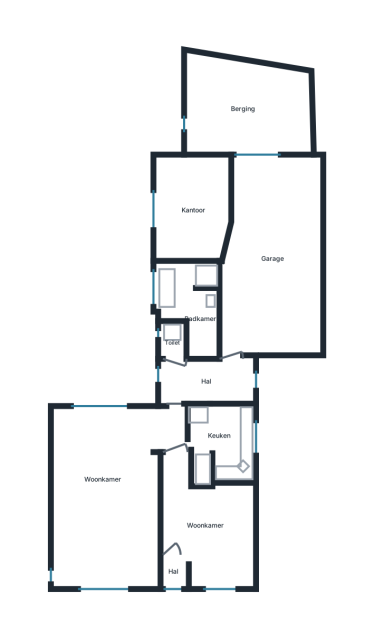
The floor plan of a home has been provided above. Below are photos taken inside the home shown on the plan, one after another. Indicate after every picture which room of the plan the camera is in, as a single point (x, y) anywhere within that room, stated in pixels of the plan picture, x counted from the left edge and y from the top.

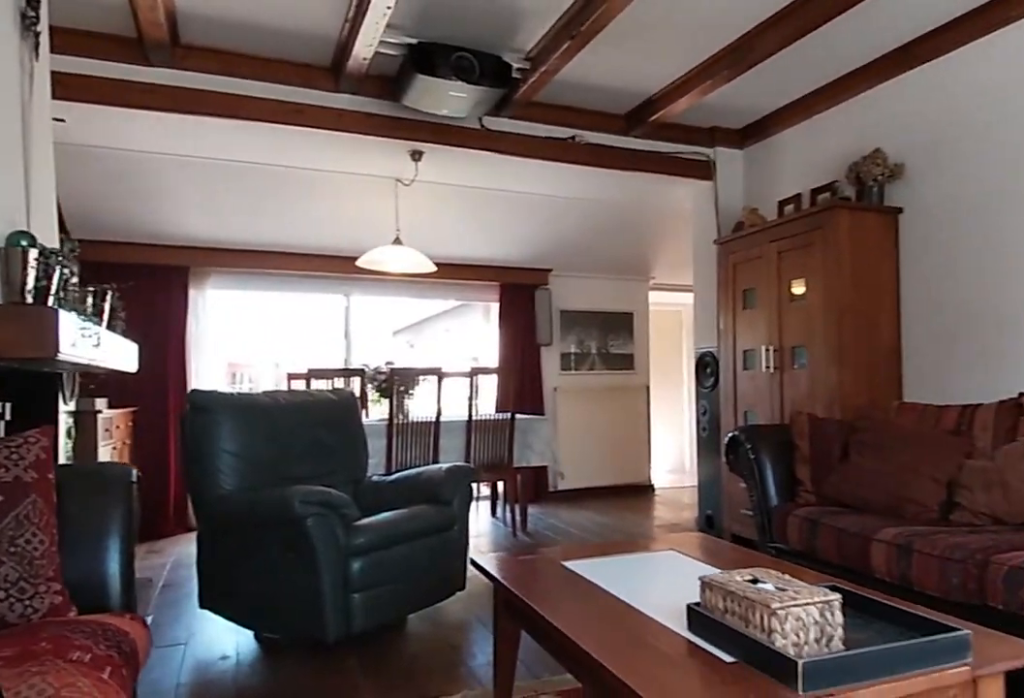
(104, 585)
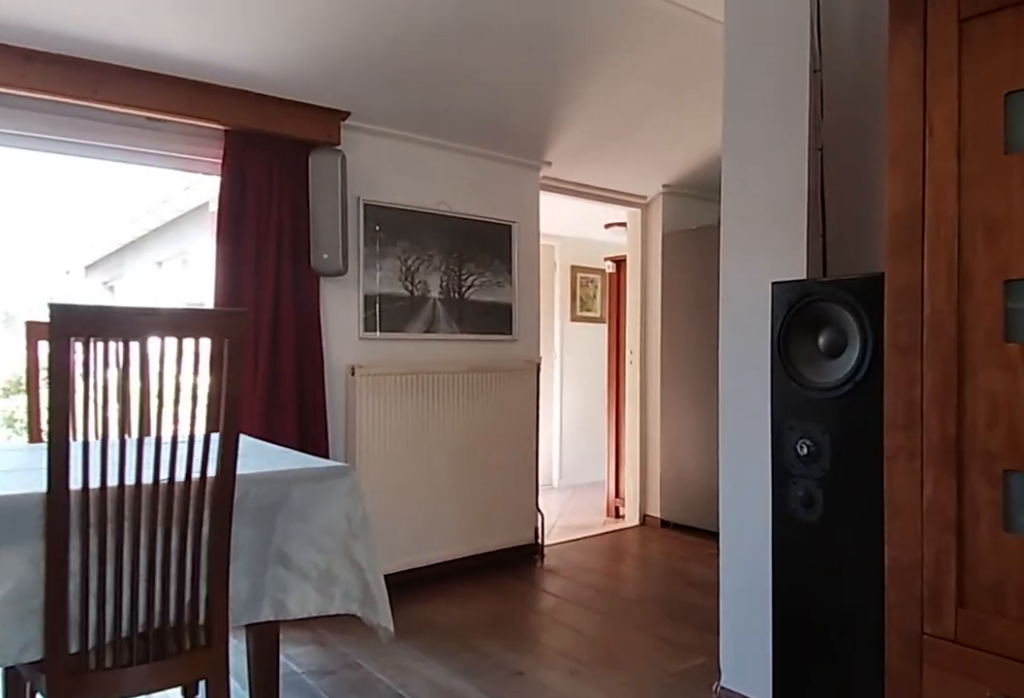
(104, 585)
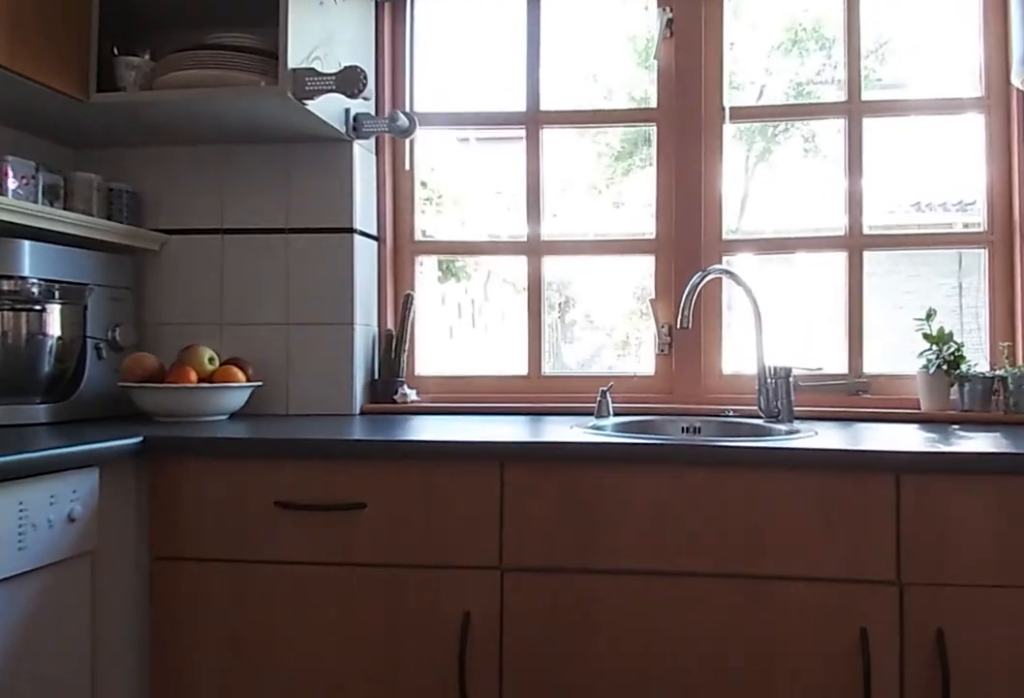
(223, 437)
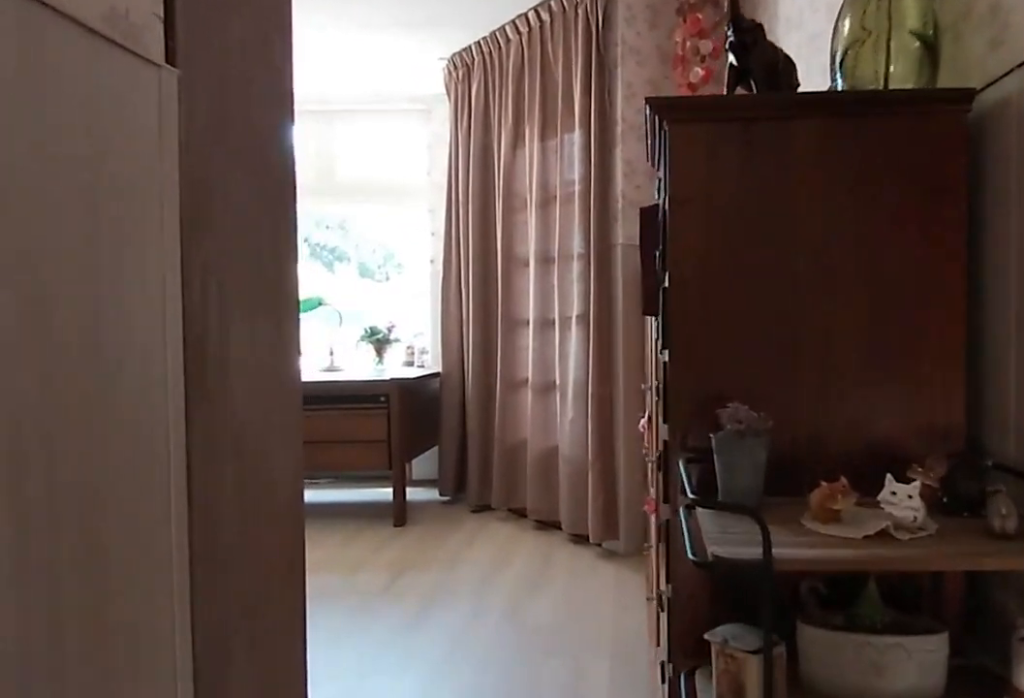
(207, 526)
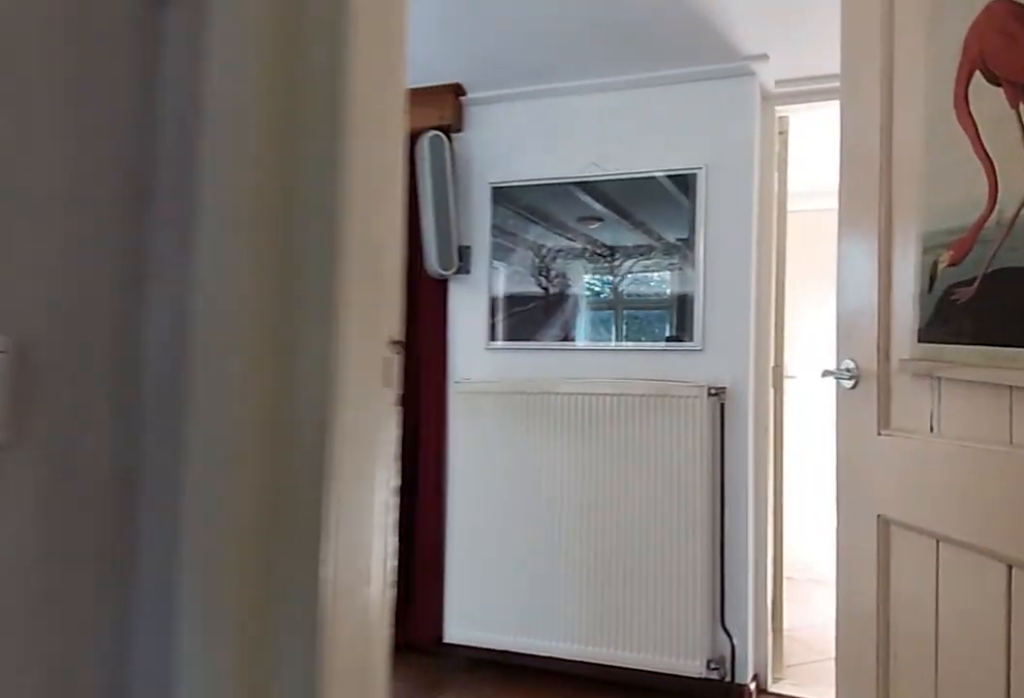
(207, 526)
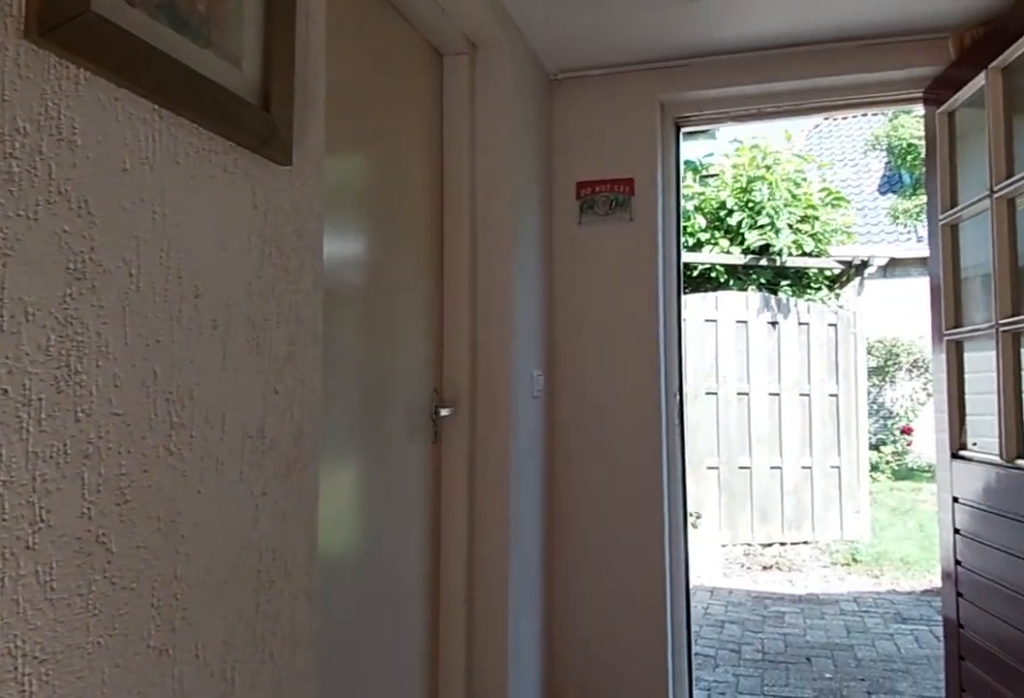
(205, 379)
